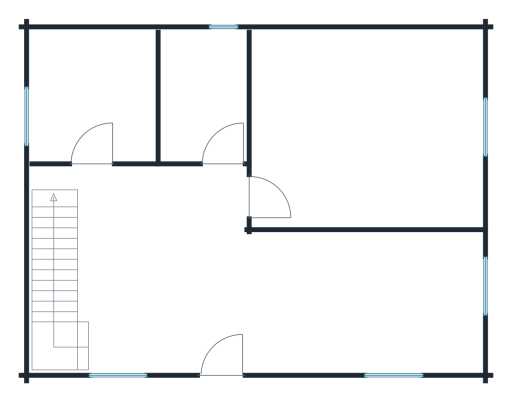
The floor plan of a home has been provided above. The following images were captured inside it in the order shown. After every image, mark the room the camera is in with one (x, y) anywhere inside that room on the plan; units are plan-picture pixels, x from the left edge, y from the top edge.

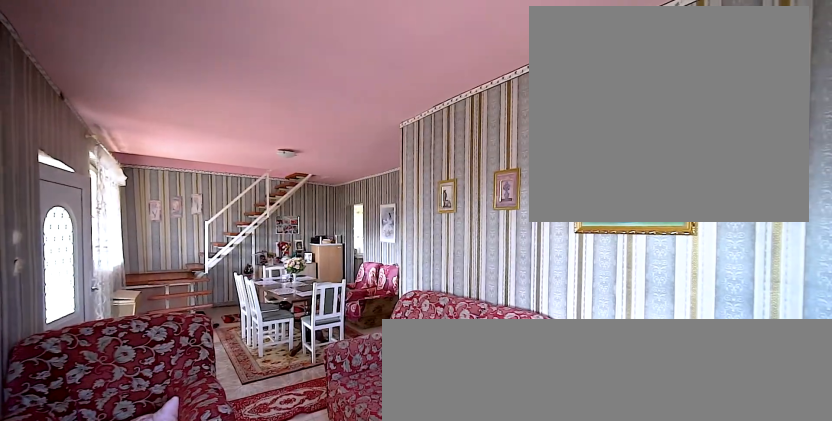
(217, 289)
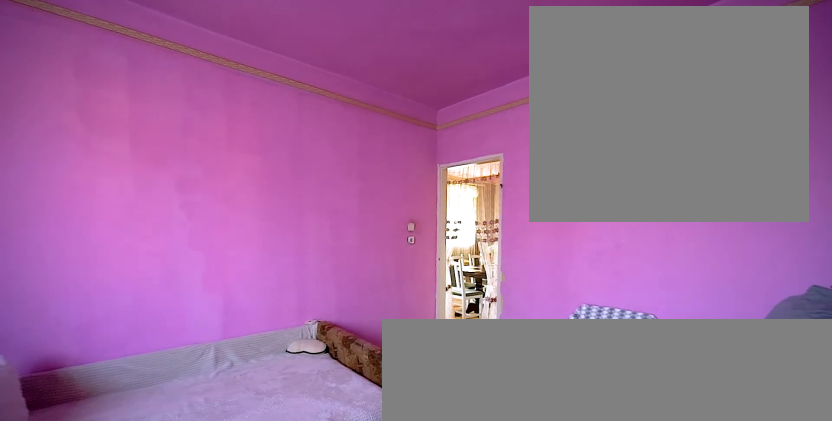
(371, 137)
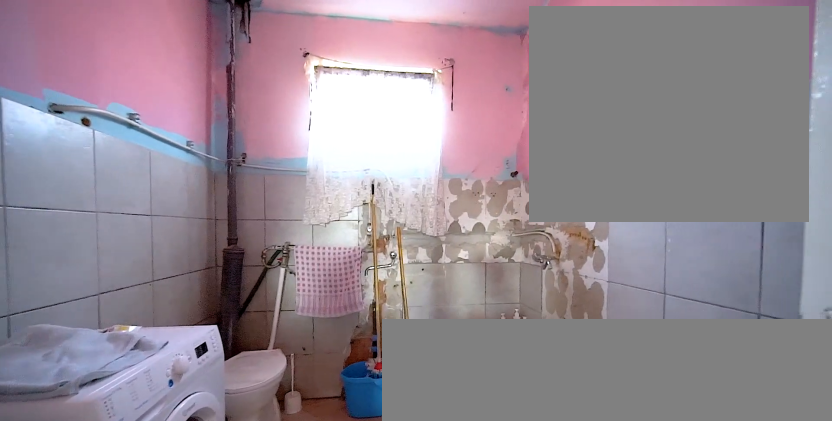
(203, 101)
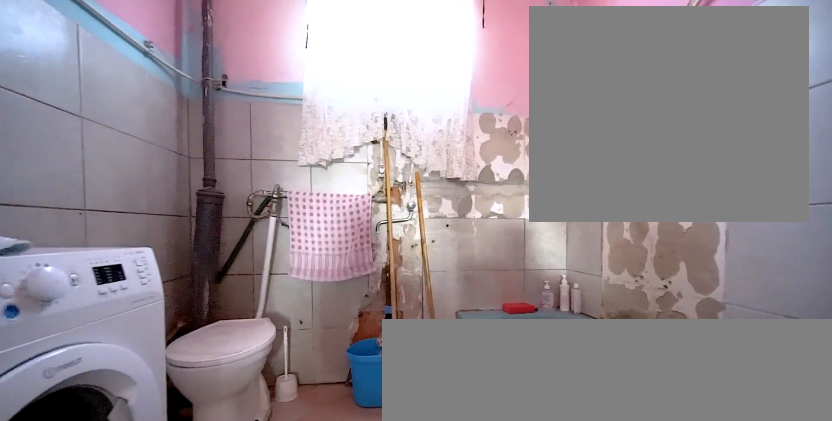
(203, 101)
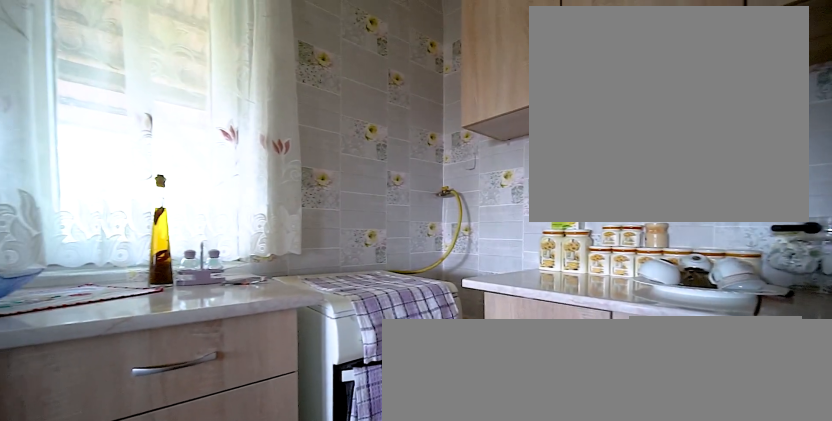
(98, 108)
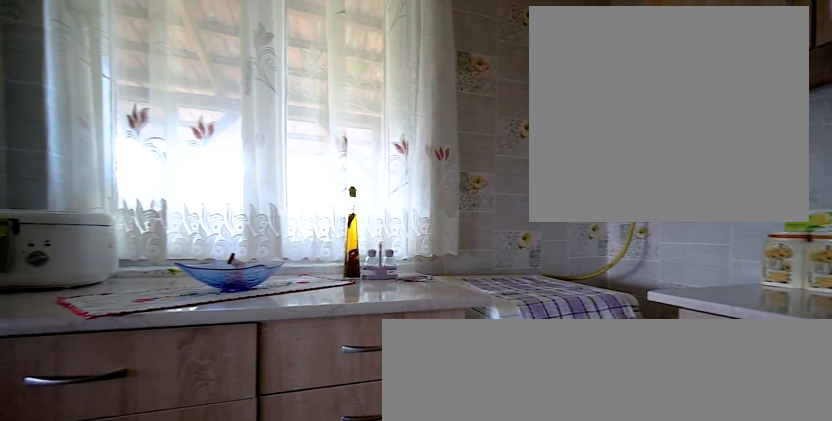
(98, 108)
